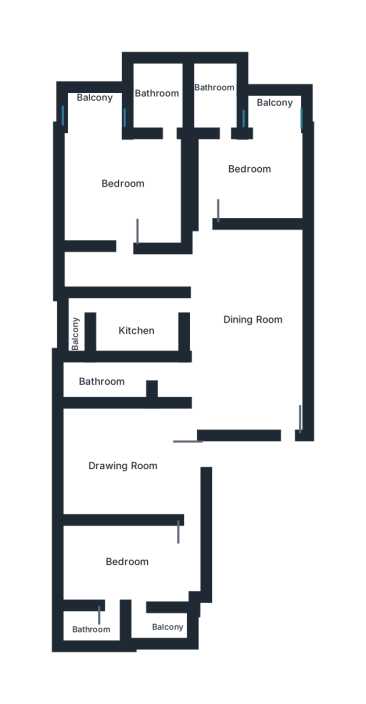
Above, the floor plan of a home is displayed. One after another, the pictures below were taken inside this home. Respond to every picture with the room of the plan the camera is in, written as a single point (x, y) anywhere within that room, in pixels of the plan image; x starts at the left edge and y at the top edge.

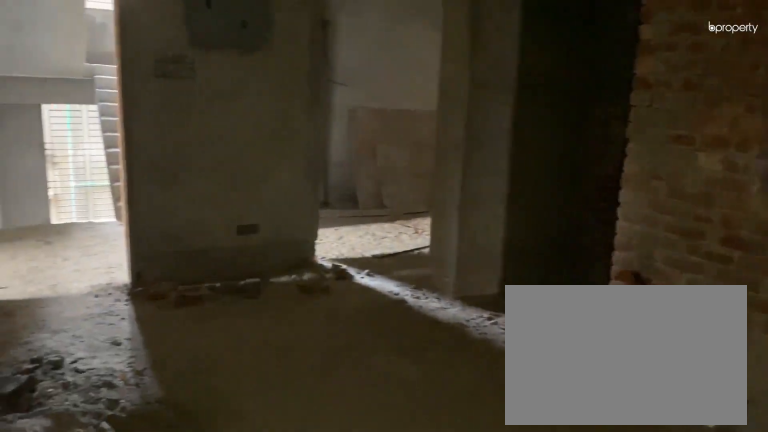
(252, 319)
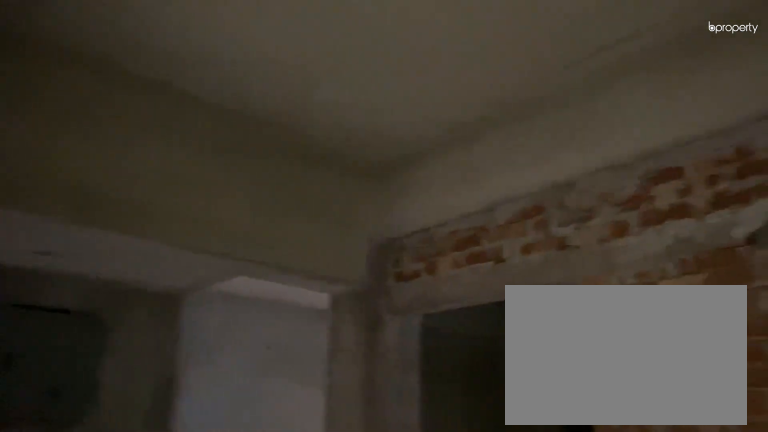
(252, 319)
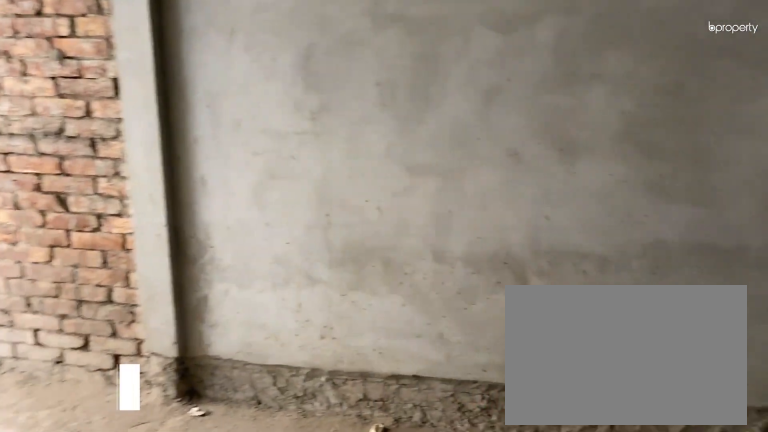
(256, 171)
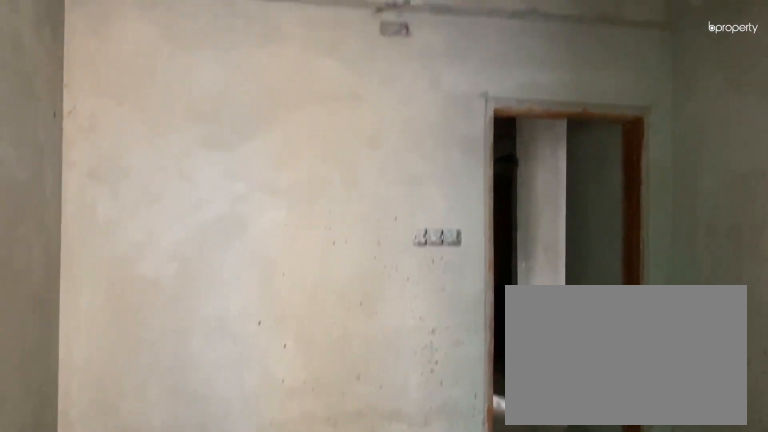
(256, 171)
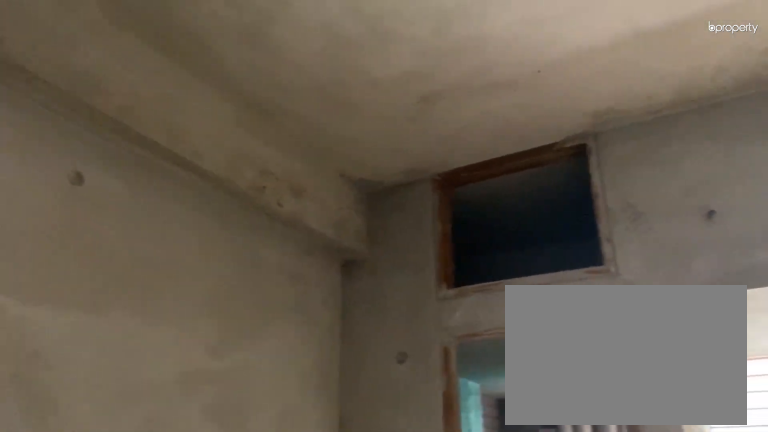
(256, 171)
